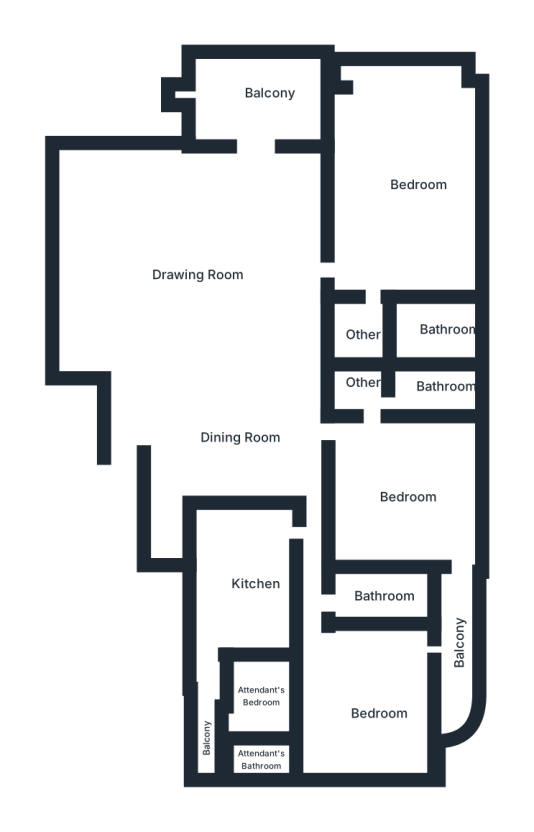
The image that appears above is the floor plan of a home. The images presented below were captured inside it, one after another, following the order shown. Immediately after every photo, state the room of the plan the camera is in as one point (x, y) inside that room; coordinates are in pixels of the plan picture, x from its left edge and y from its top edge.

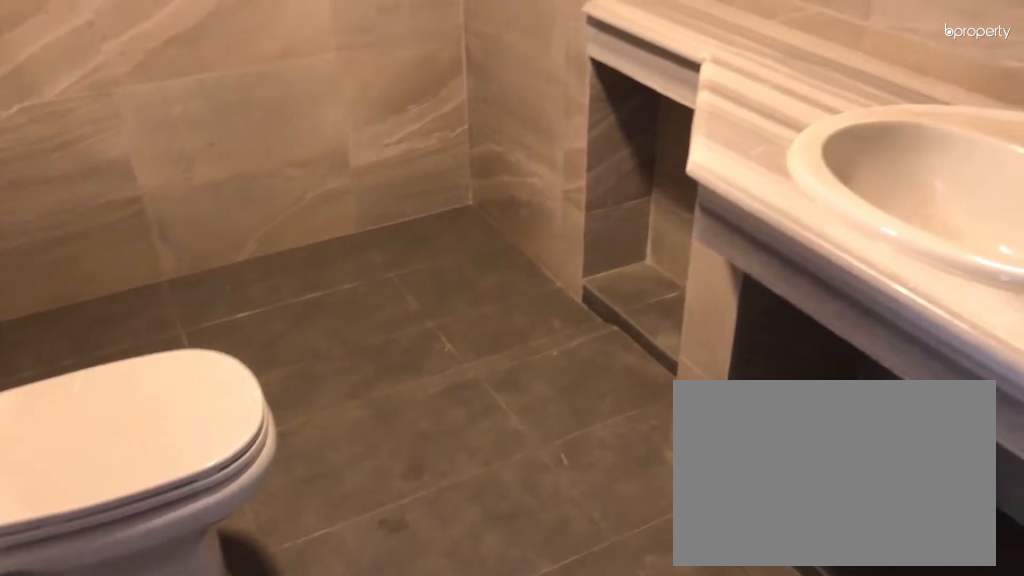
(407, 330)
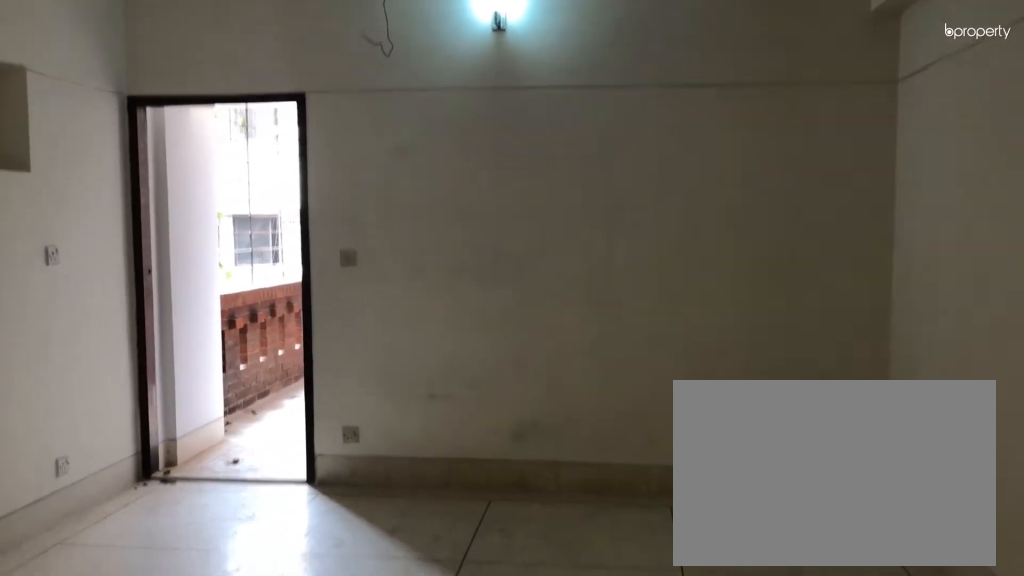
(410, 494)
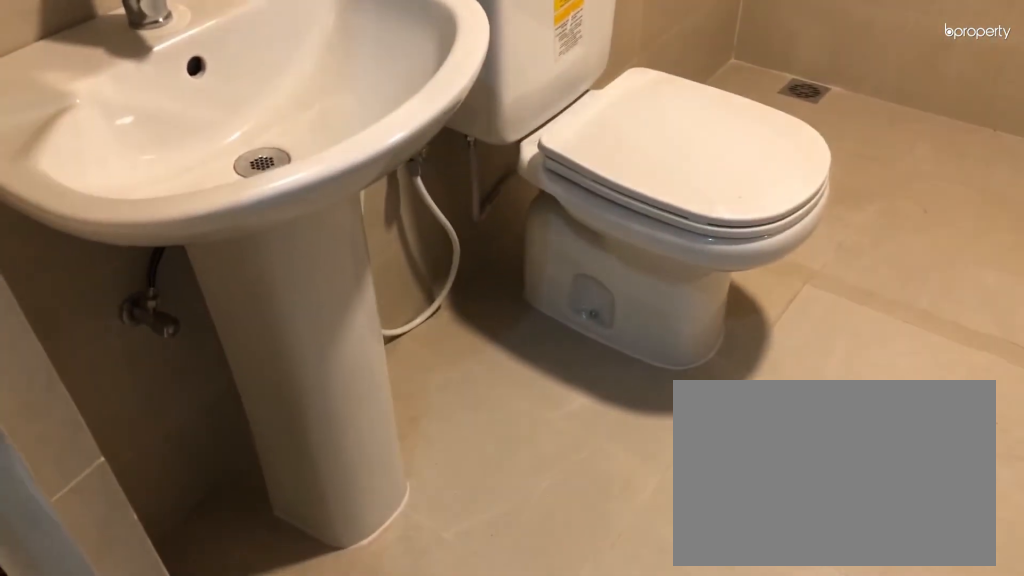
(436, 387)
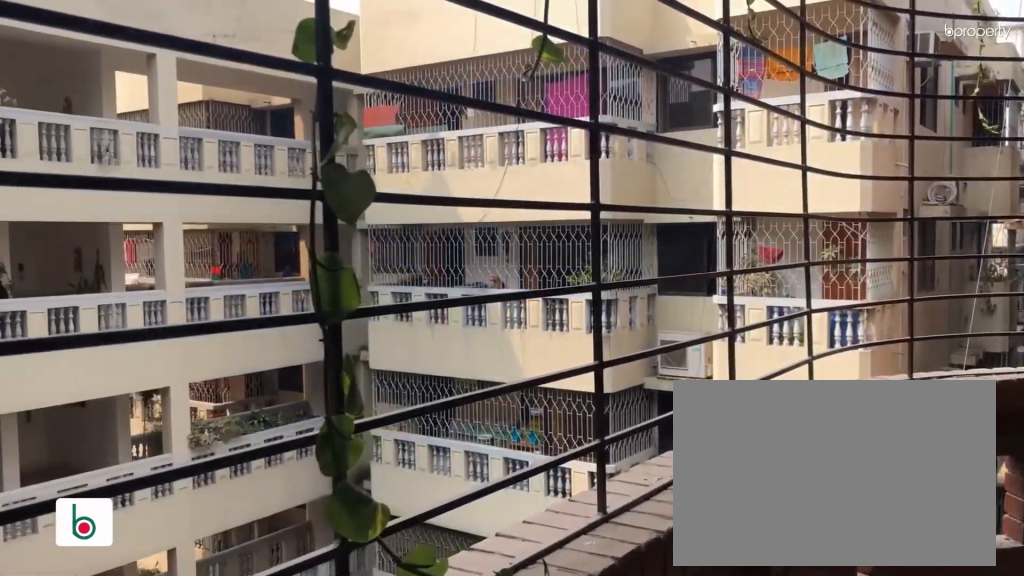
(453, 637)
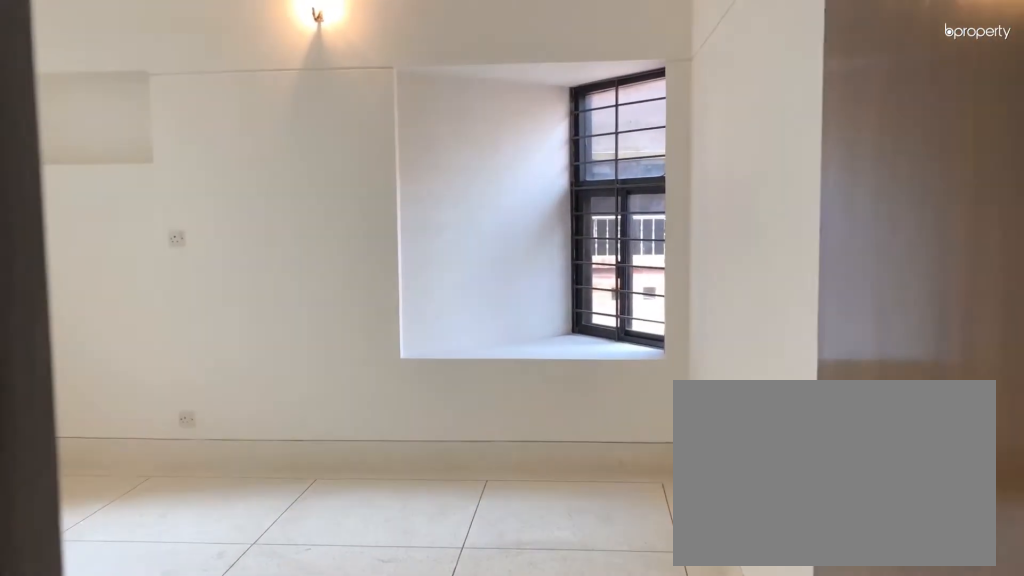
(367, 698)
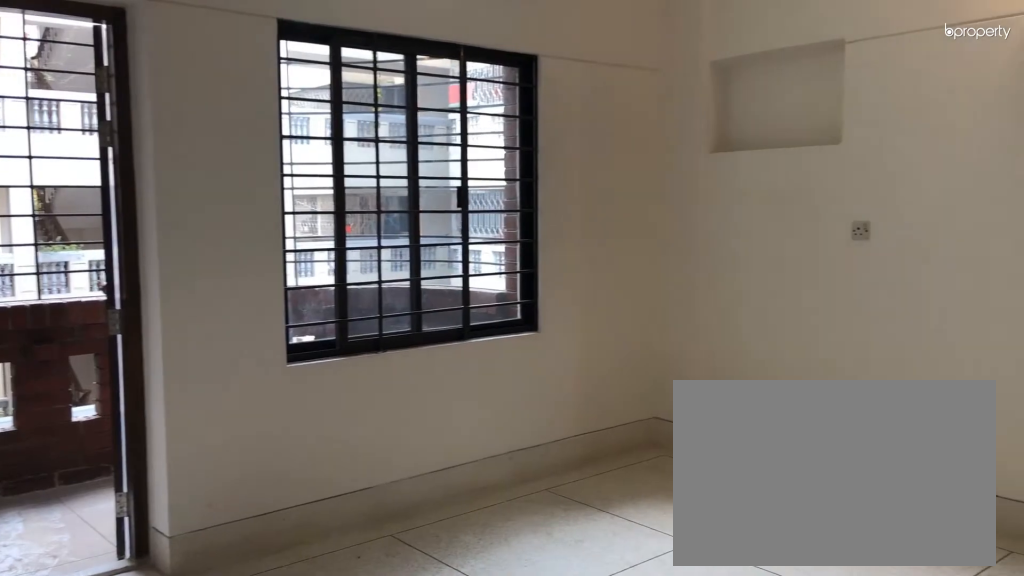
(367, 698)
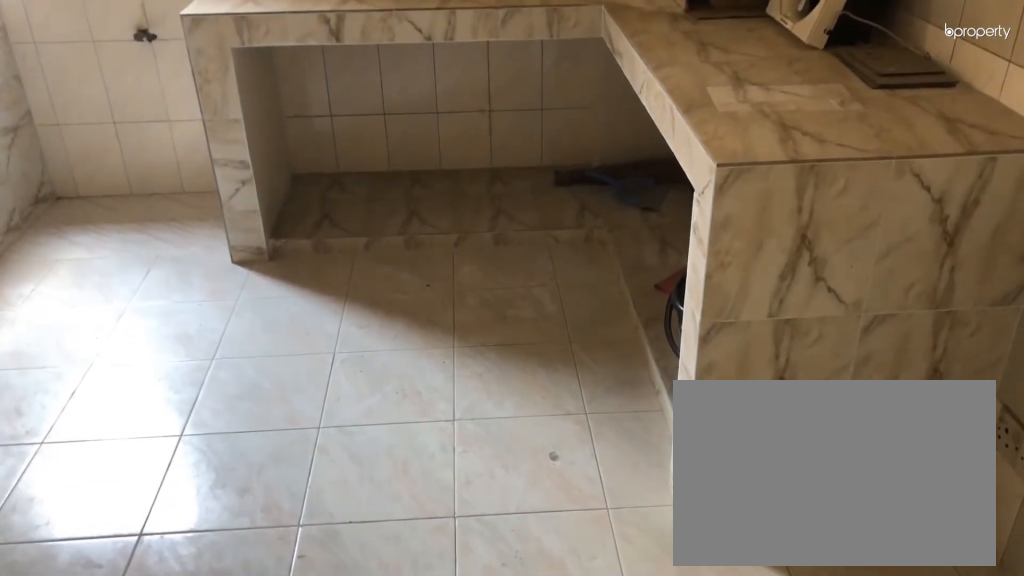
(242, 579)
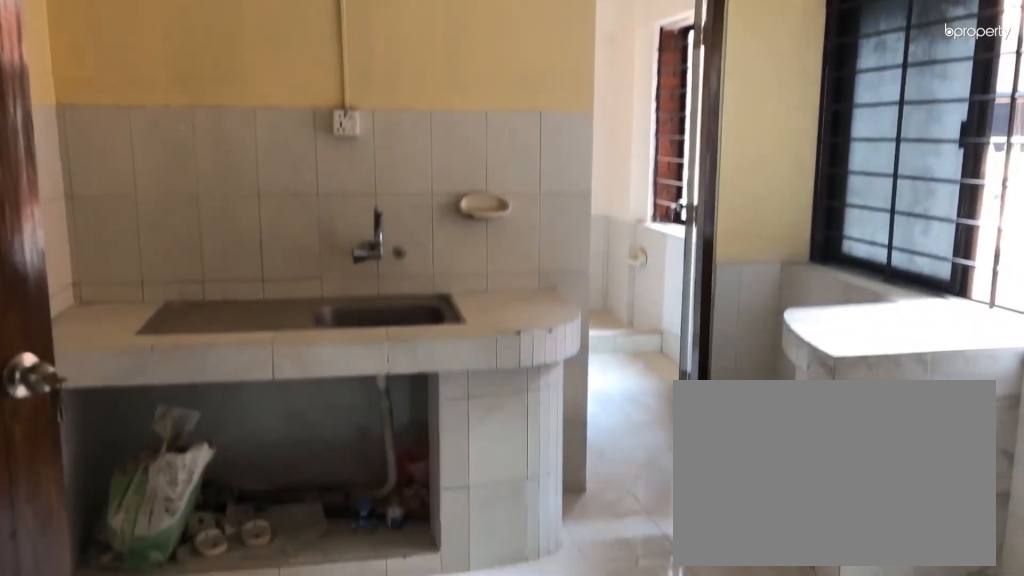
(242, 579)
